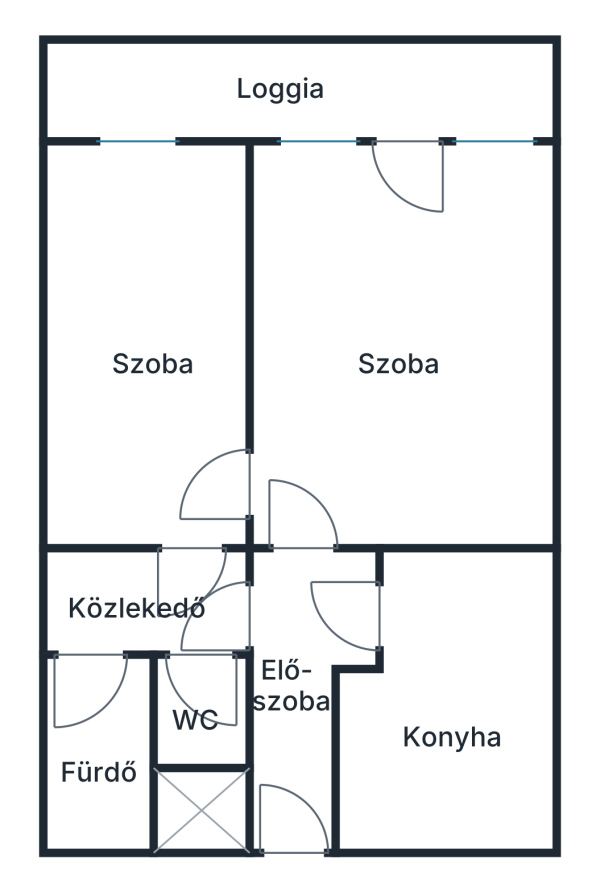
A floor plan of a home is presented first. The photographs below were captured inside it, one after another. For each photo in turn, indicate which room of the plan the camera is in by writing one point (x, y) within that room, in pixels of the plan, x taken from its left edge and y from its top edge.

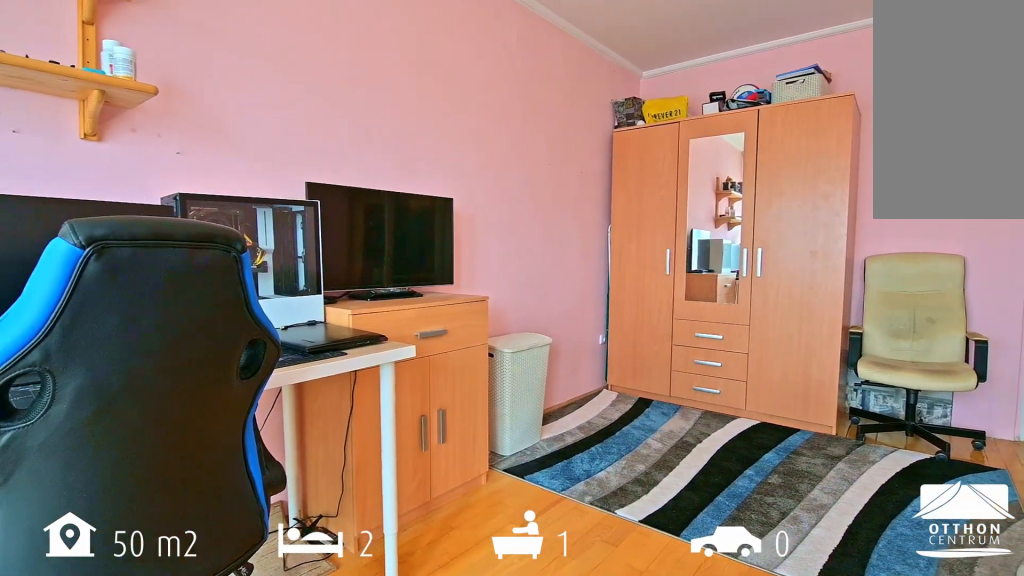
(393, 393)
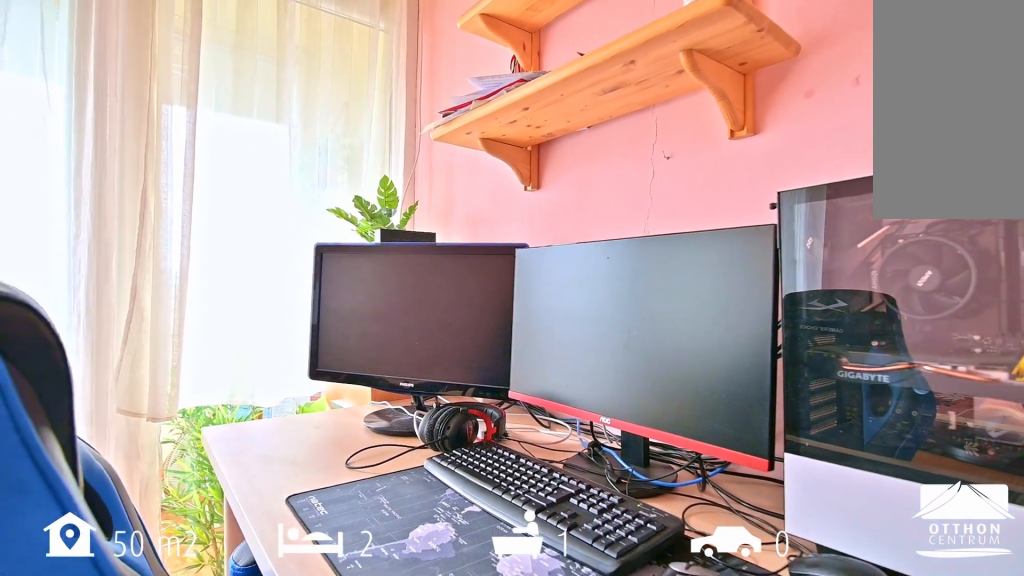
(393, 393)
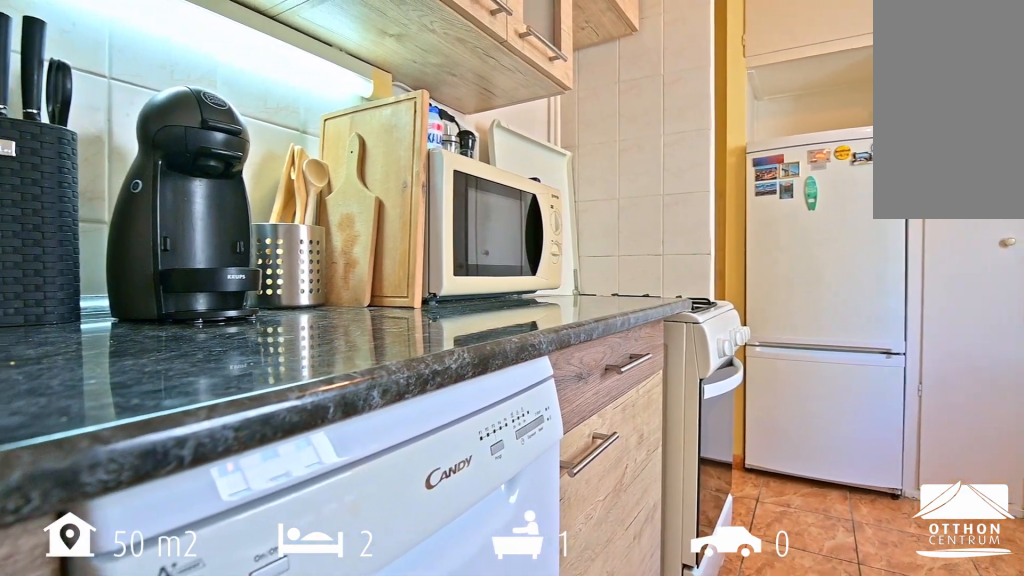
(469, 689)
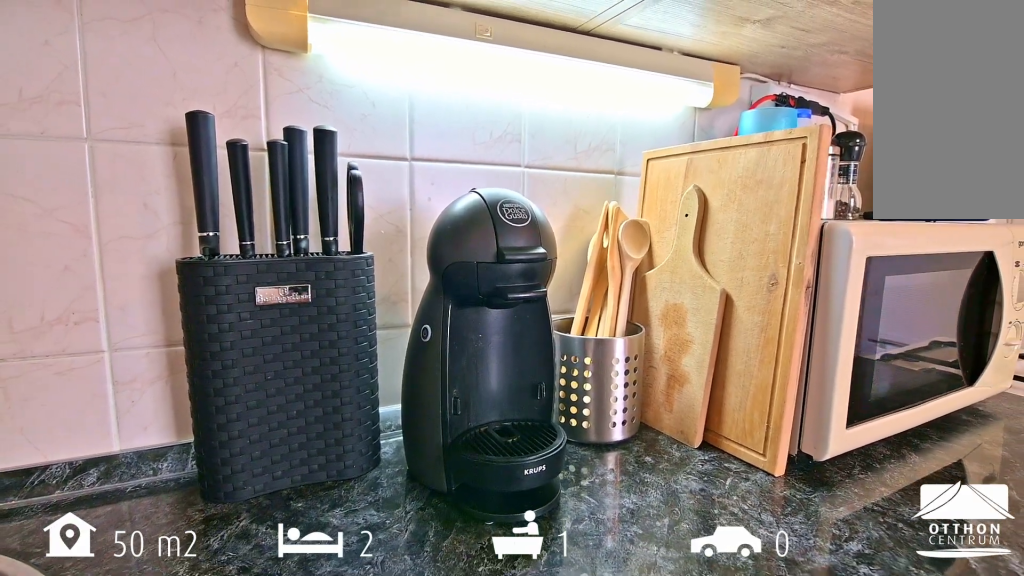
(469, 689)
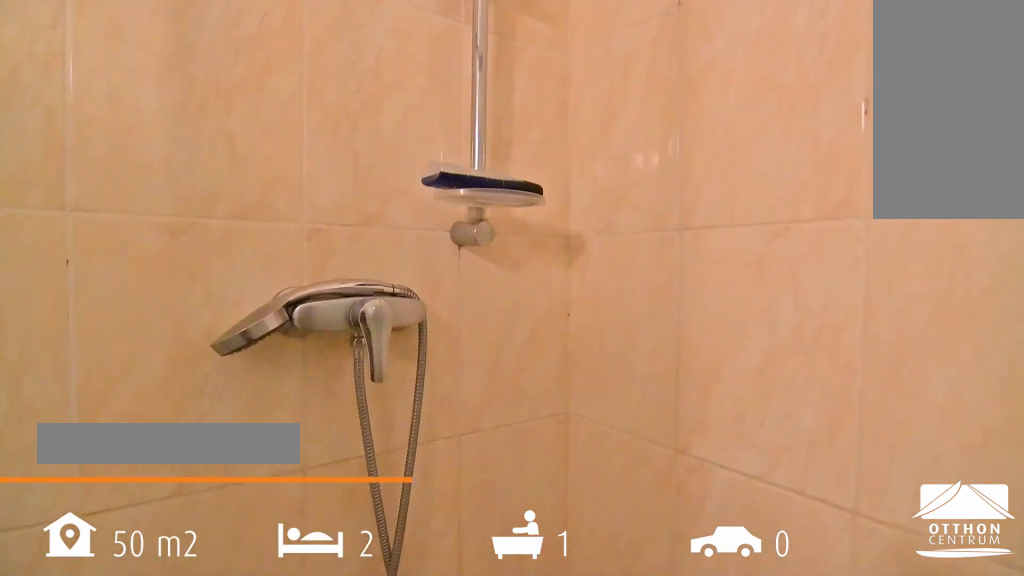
(106, 775)
